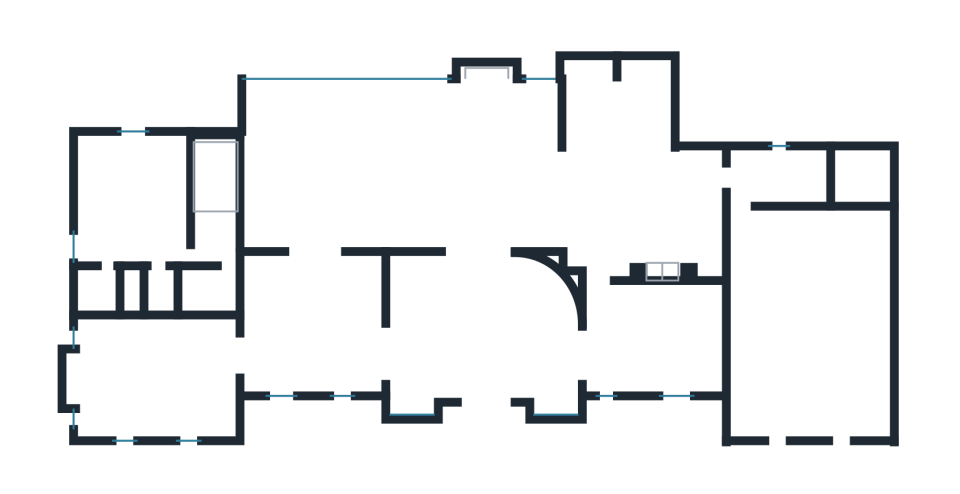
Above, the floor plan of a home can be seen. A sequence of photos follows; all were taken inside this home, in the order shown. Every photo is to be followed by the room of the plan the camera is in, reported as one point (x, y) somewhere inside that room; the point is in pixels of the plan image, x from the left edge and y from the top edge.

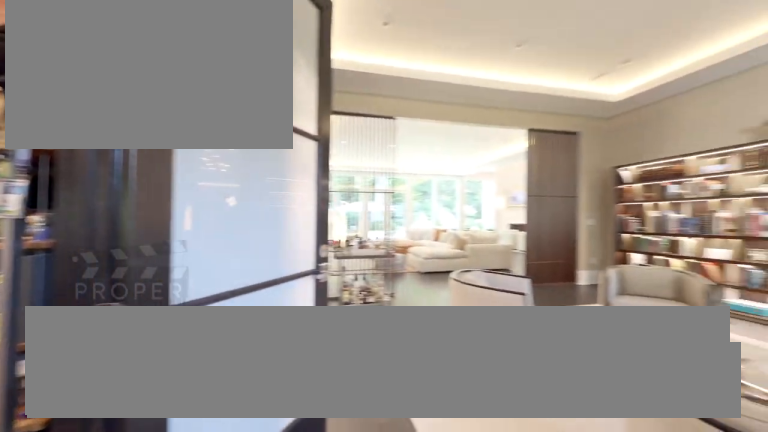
(316, 323)
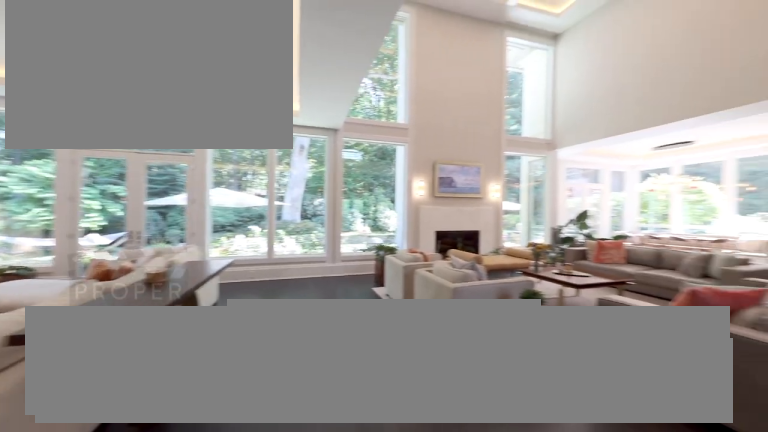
(401, 163)
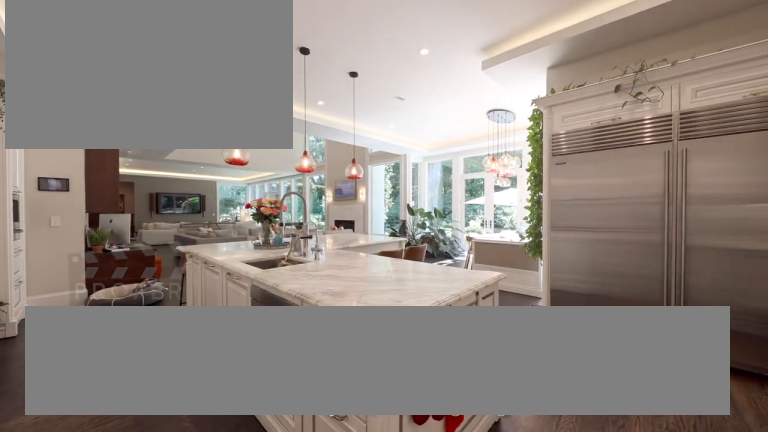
(644, 217)
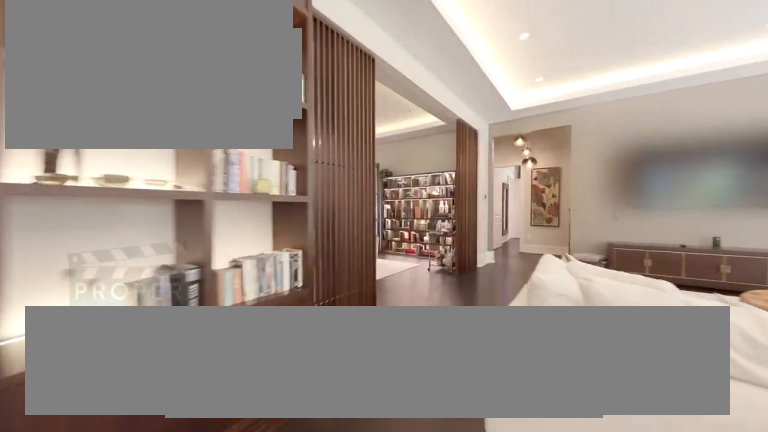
(403, 165)
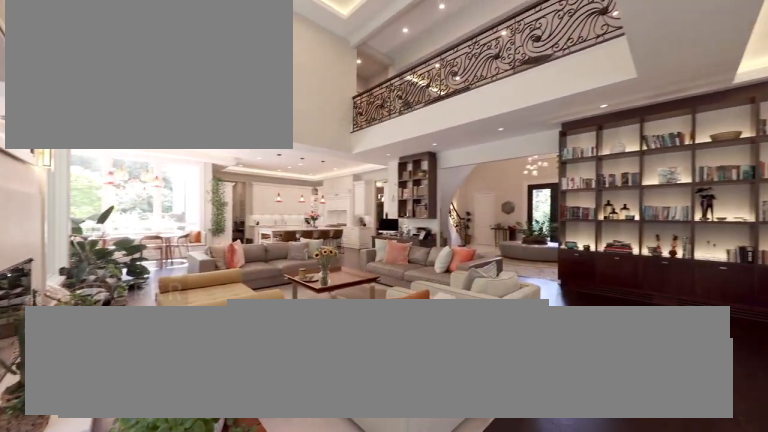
(403, 165)
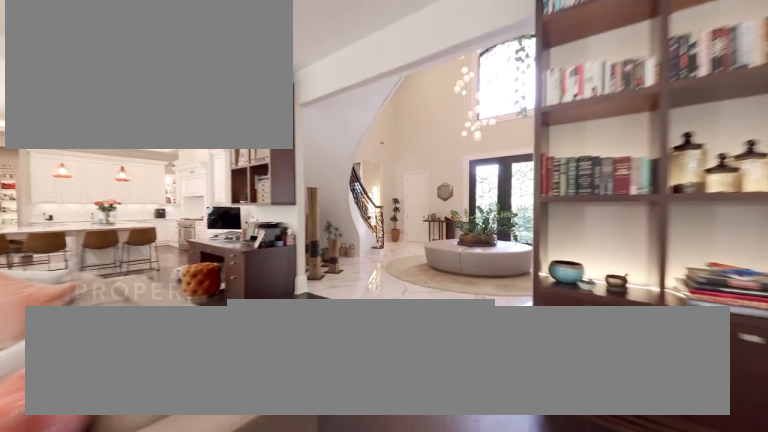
(403, 165)
